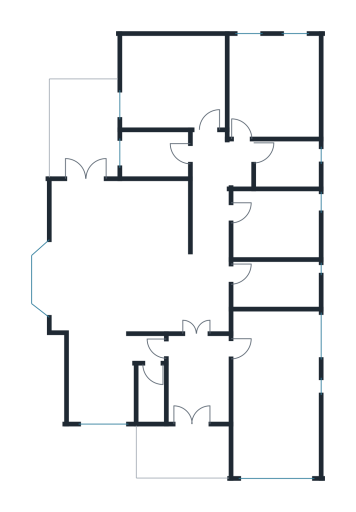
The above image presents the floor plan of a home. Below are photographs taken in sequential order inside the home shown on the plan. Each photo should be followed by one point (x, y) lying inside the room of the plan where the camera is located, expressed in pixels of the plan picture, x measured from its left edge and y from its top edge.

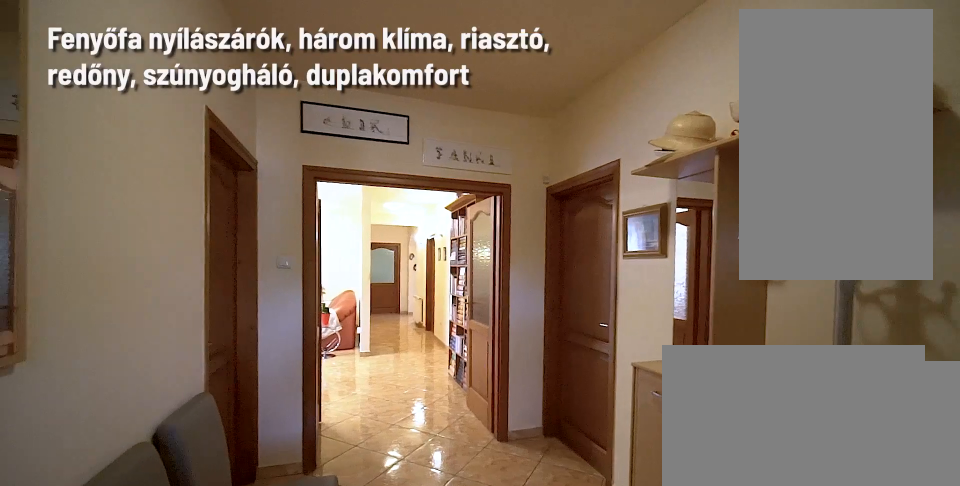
(197, 378)
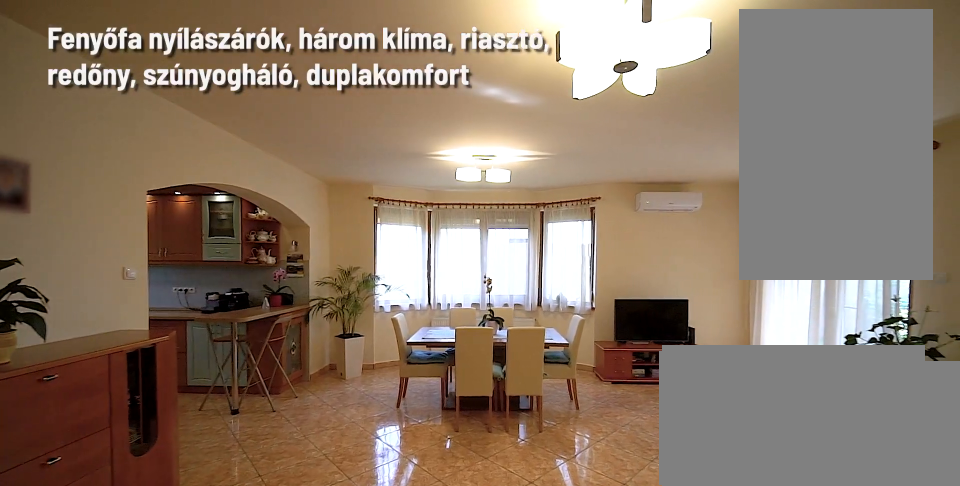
(115, 265)
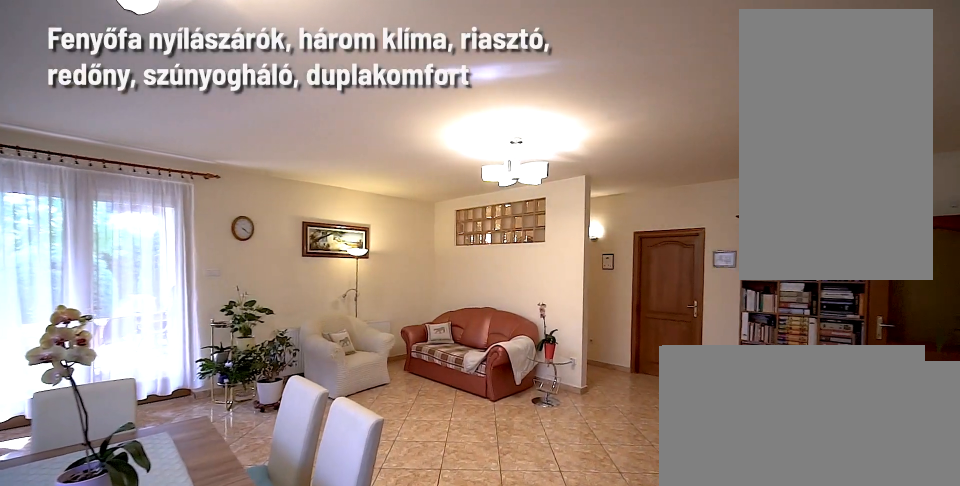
(115, 265)
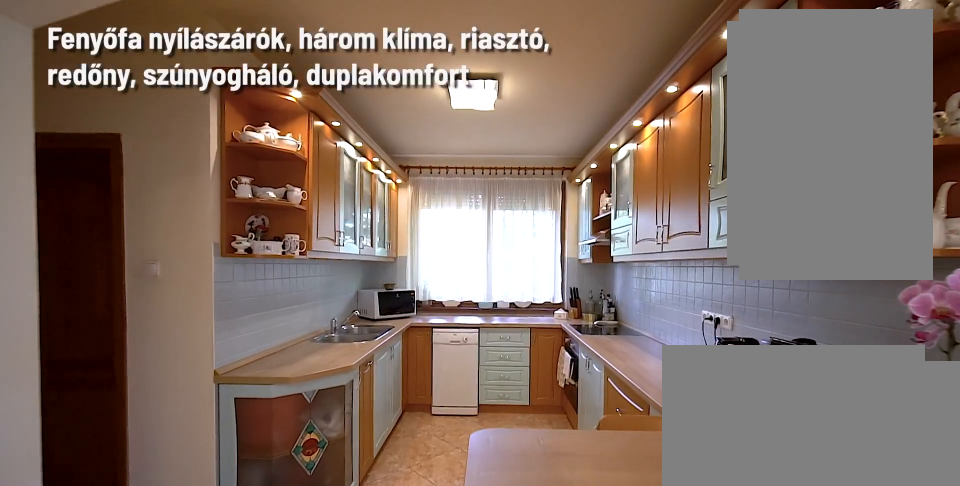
(102, 377)
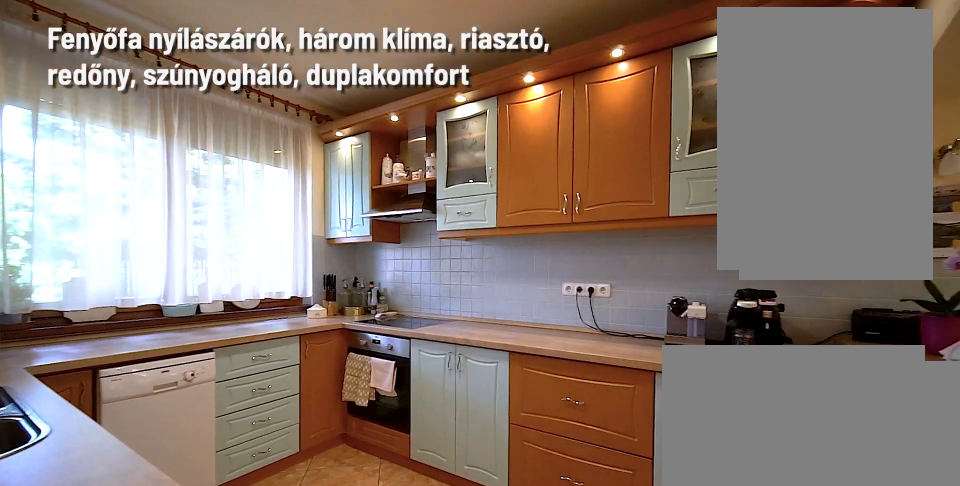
(102, 377)
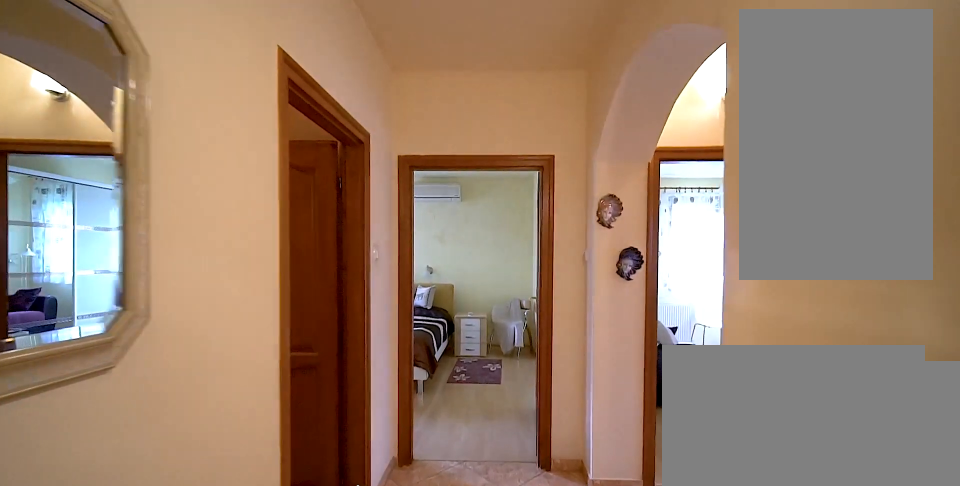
(212, 228)
